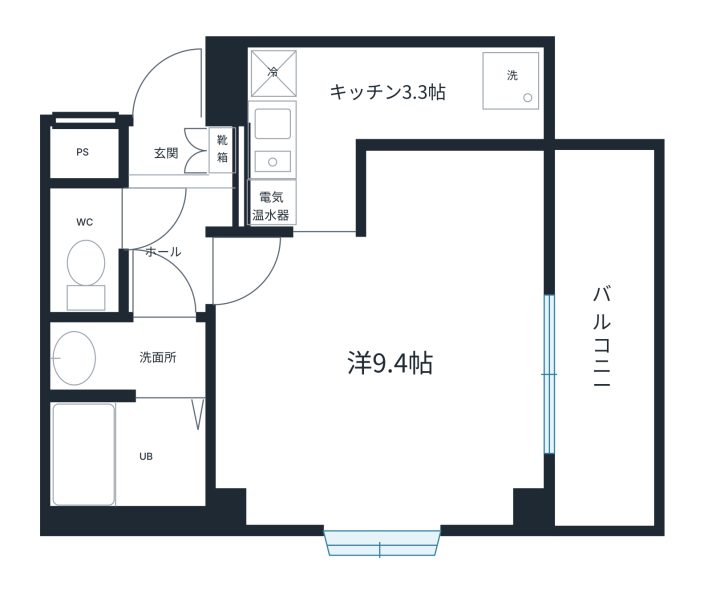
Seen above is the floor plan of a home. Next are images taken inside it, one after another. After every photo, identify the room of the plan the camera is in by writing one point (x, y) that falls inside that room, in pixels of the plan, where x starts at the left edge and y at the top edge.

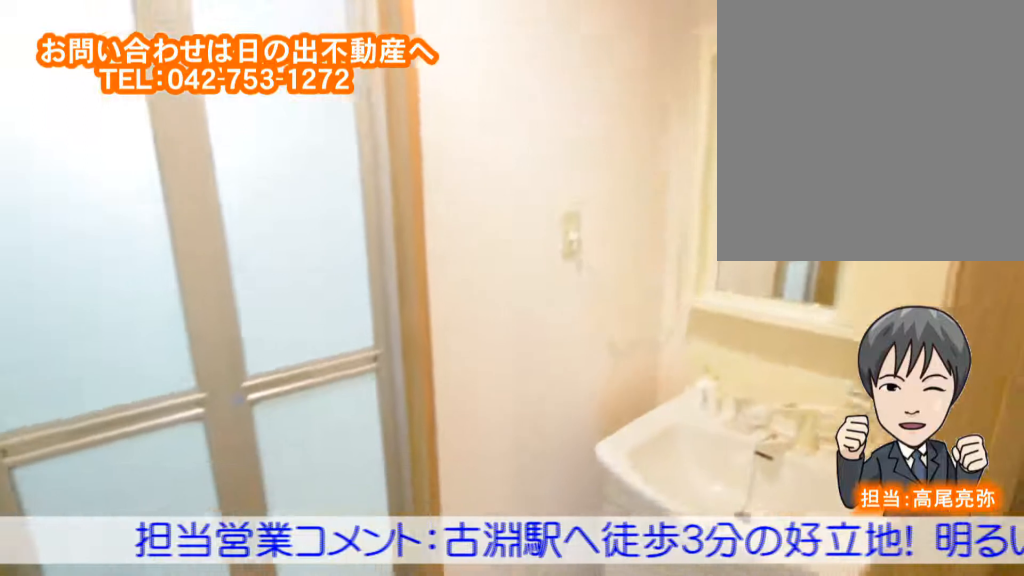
(122, 359)
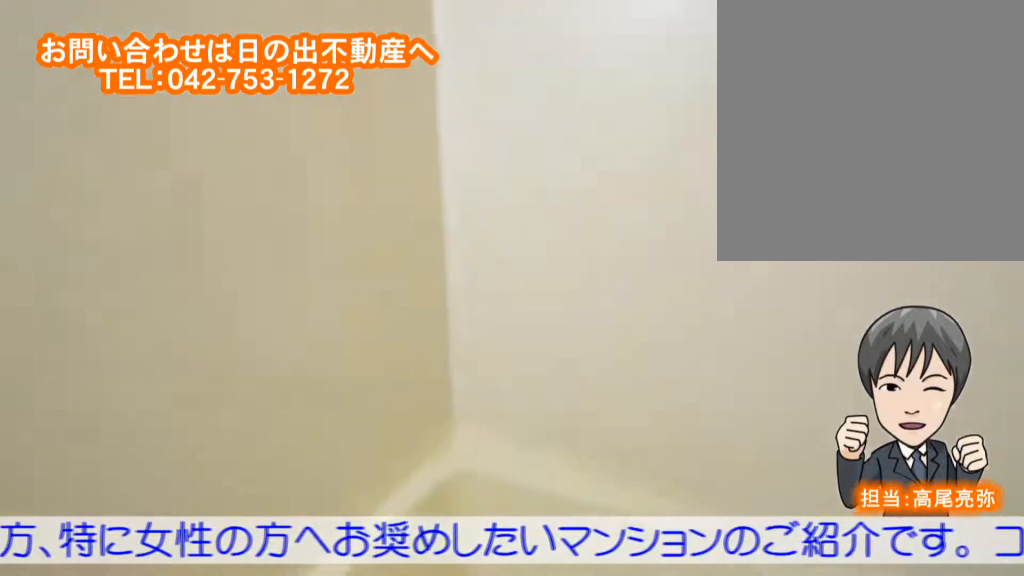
(116, 448)
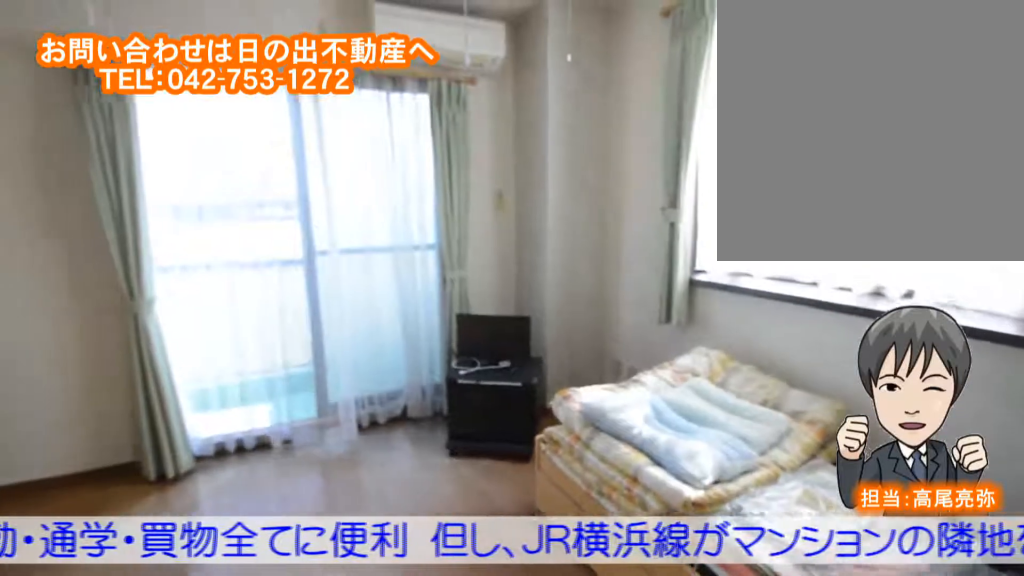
(399, 404)
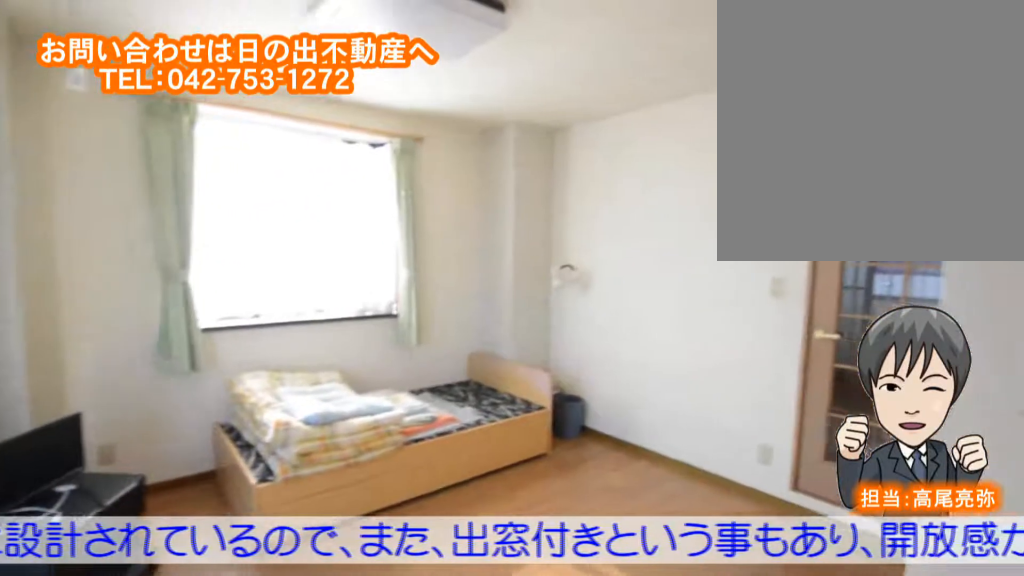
(398, 404)
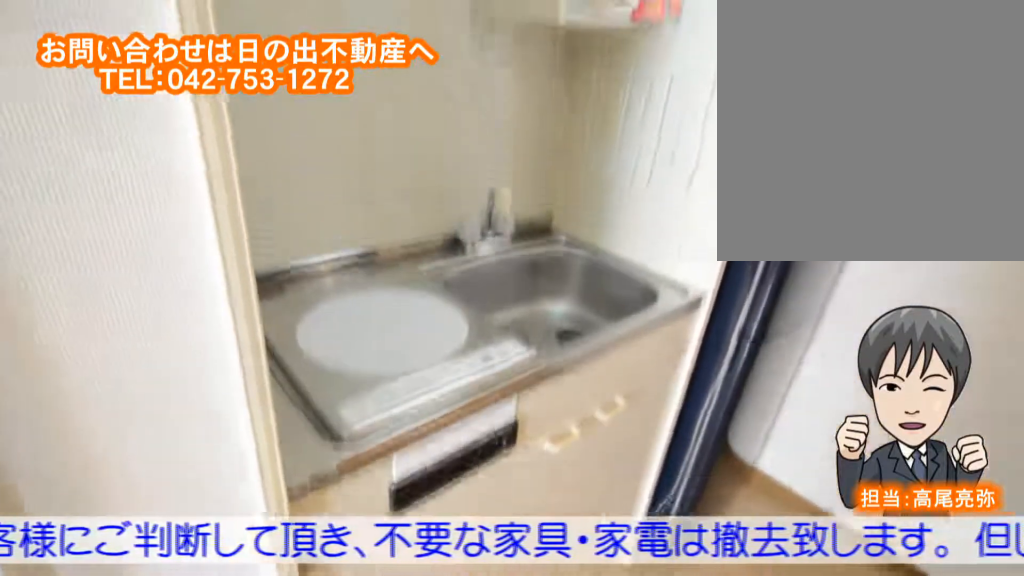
(352, 103)
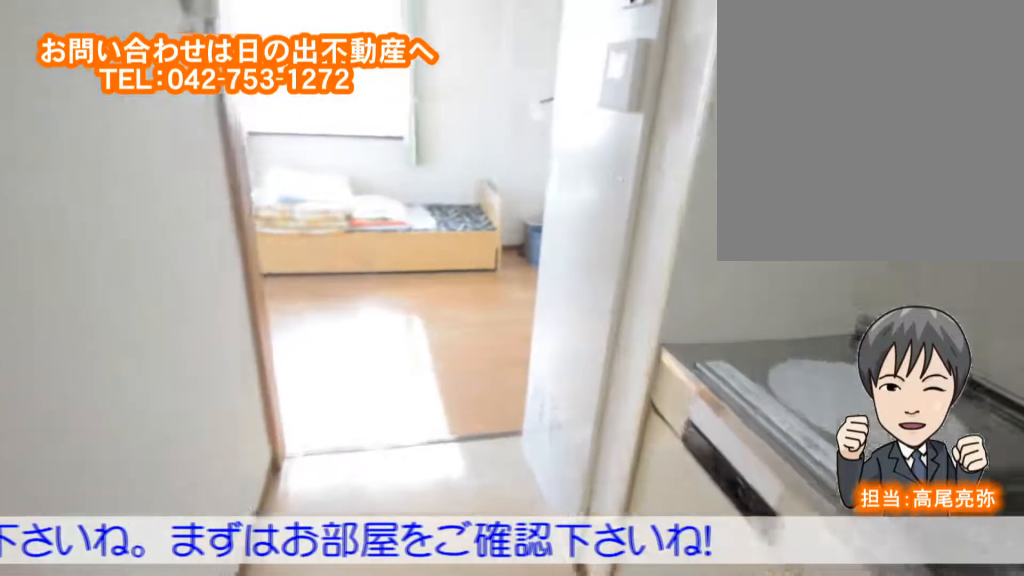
(351, 103)
